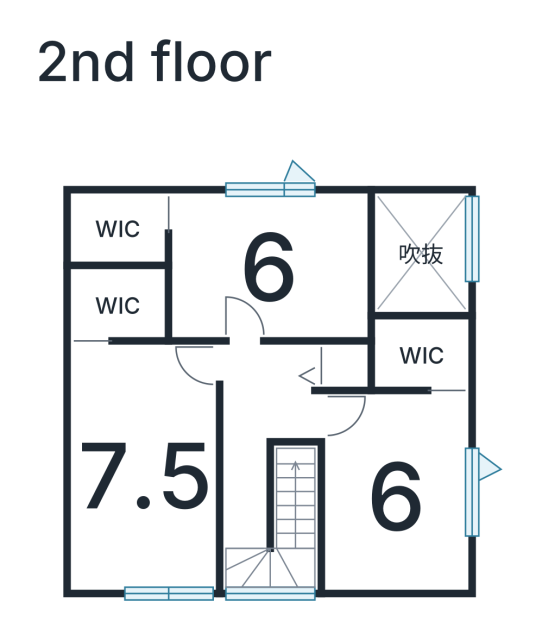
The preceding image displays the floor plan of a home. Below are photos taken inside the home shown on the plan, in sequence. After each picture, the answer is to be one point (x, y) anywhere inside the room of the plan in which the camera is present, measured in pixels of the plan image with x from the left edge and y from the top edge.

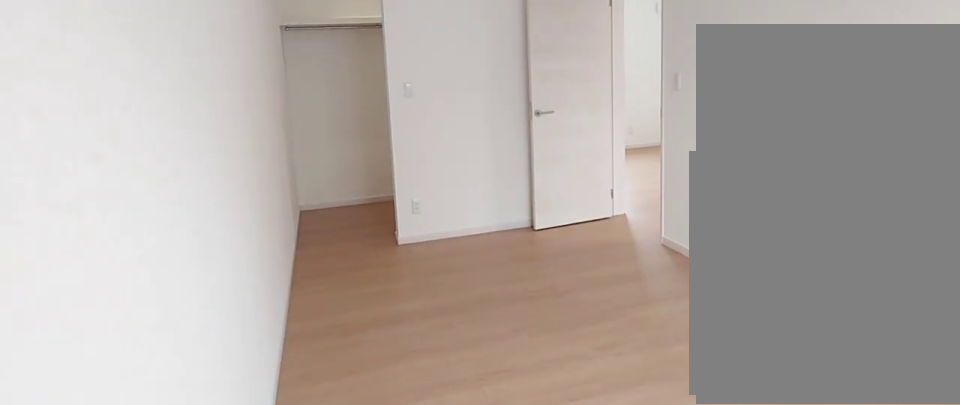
(140, 481)
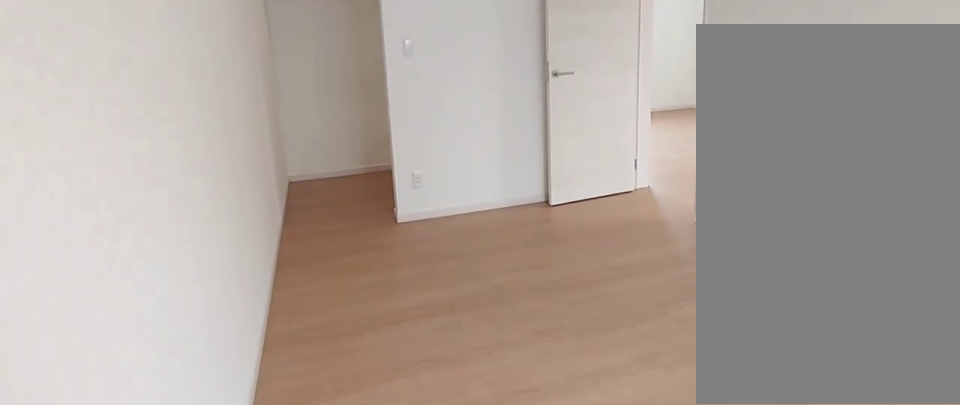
(140, 481)
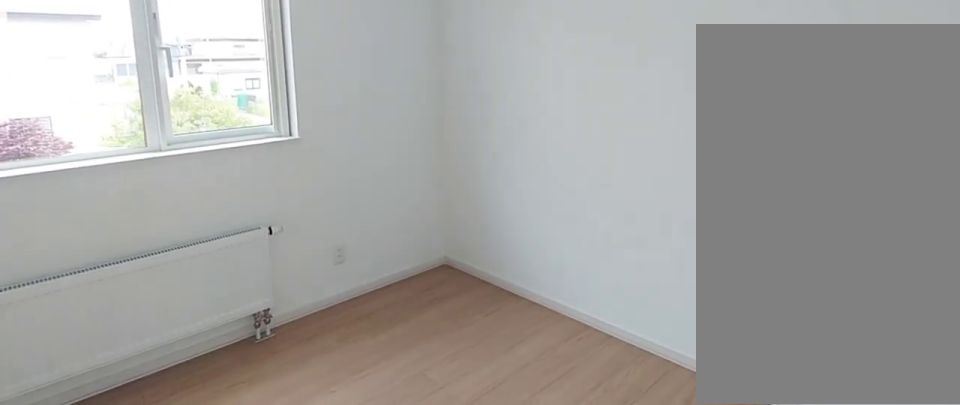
(271, 272)
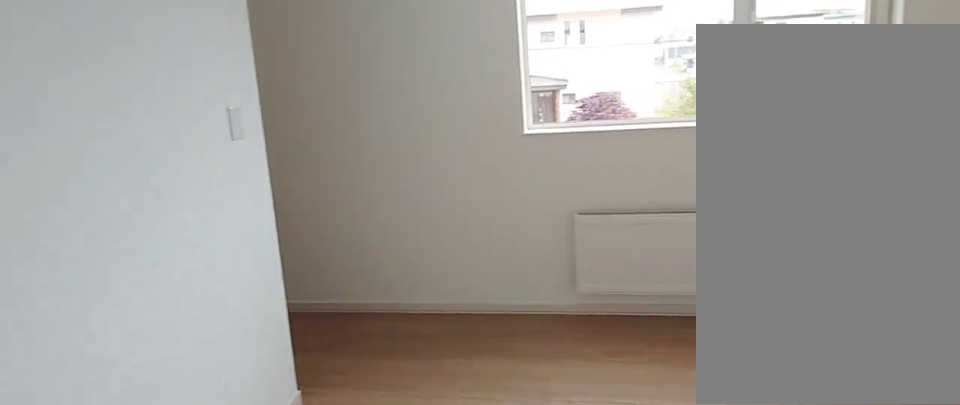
(271, 272)
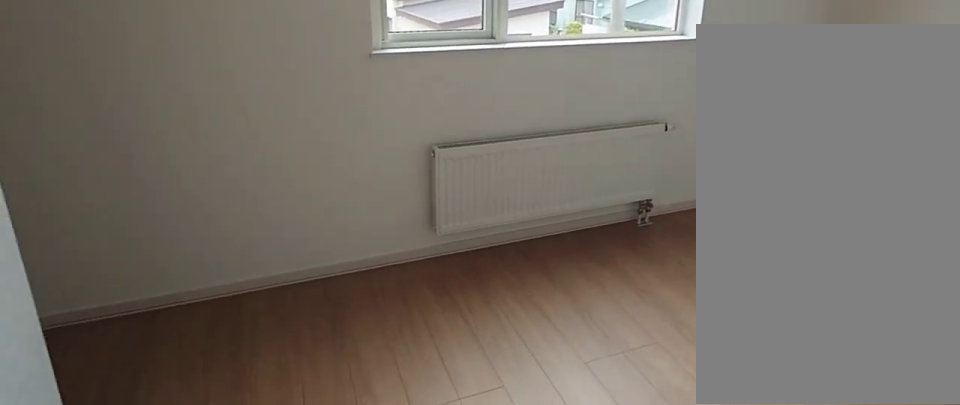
(394, 505)
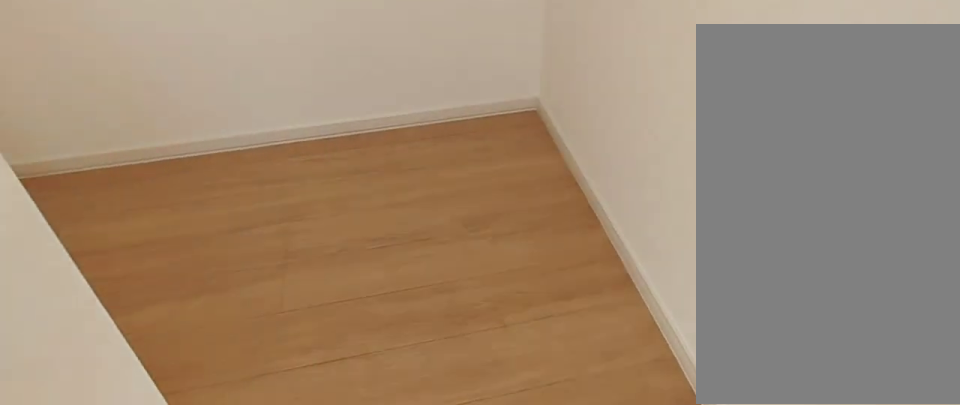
(426, 356)
